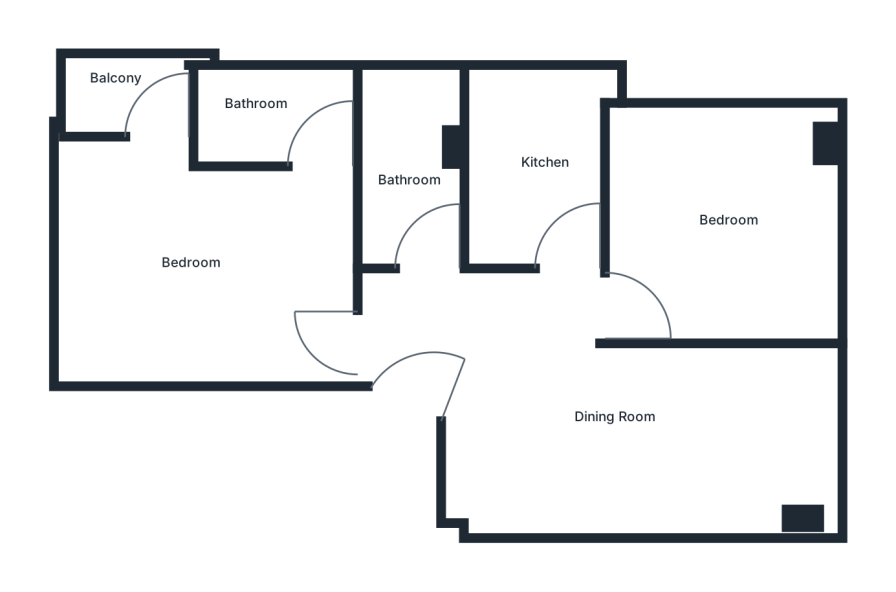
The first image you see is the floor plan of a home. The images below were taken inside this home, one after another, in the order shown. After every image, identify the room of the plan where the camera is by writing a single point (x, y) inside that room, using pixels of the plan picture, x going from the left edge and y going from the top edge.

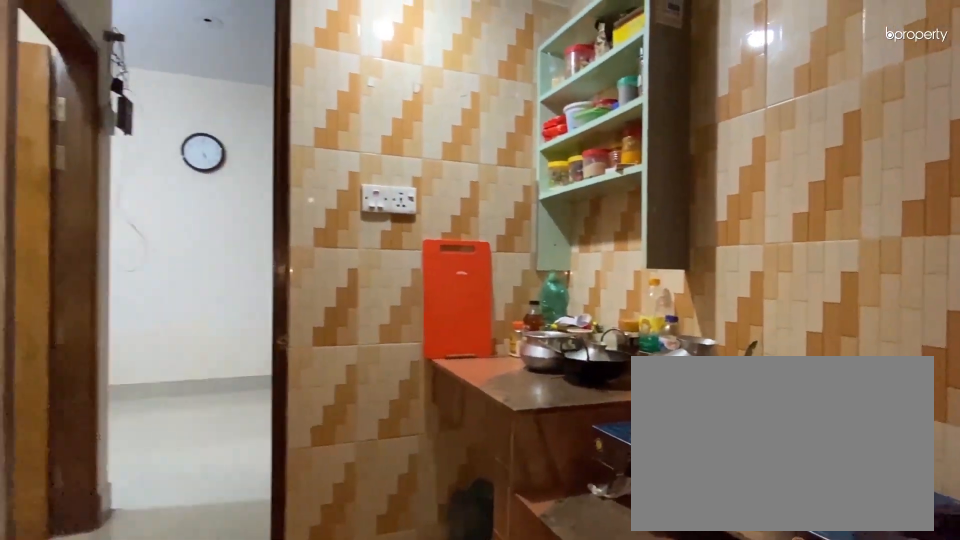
(540, 180)
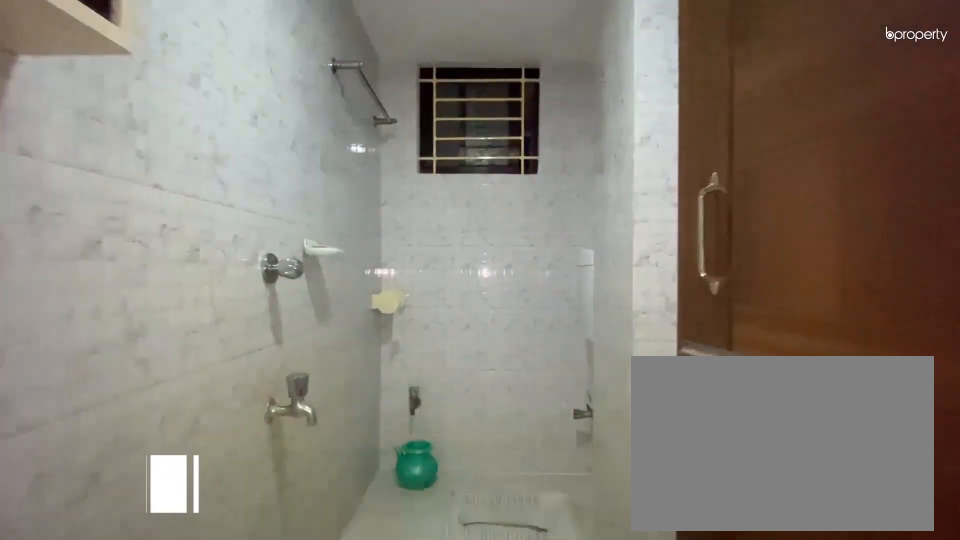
(418, 170)
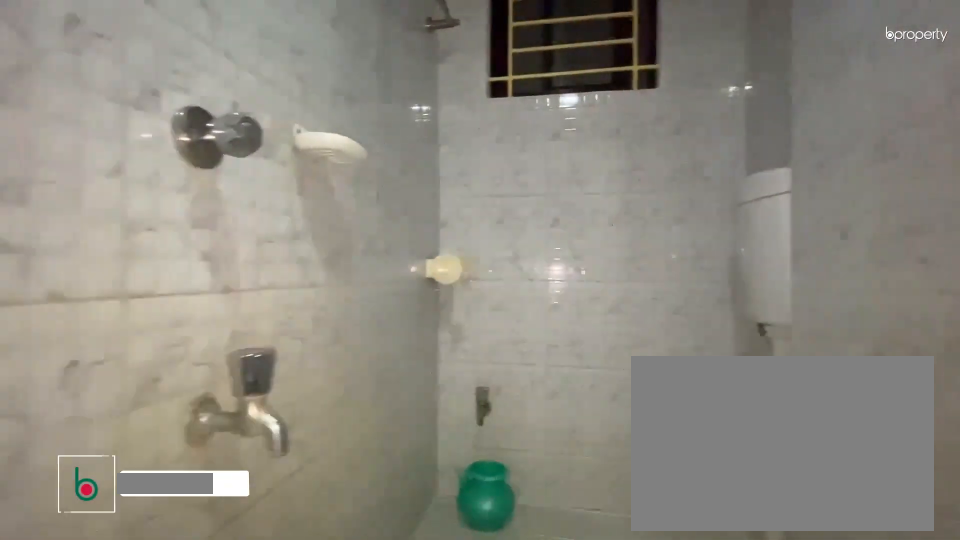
(418, 170)
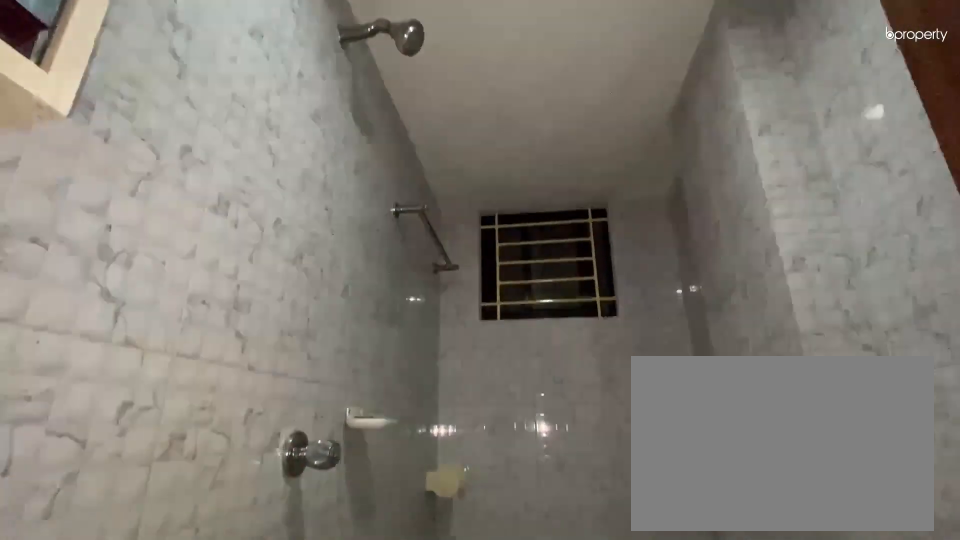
(425, 179)
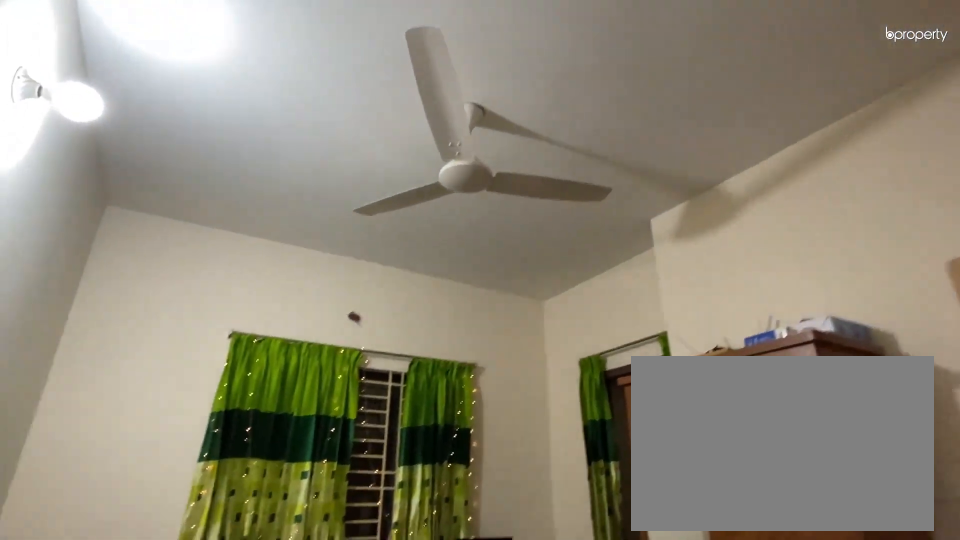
(203, 245)
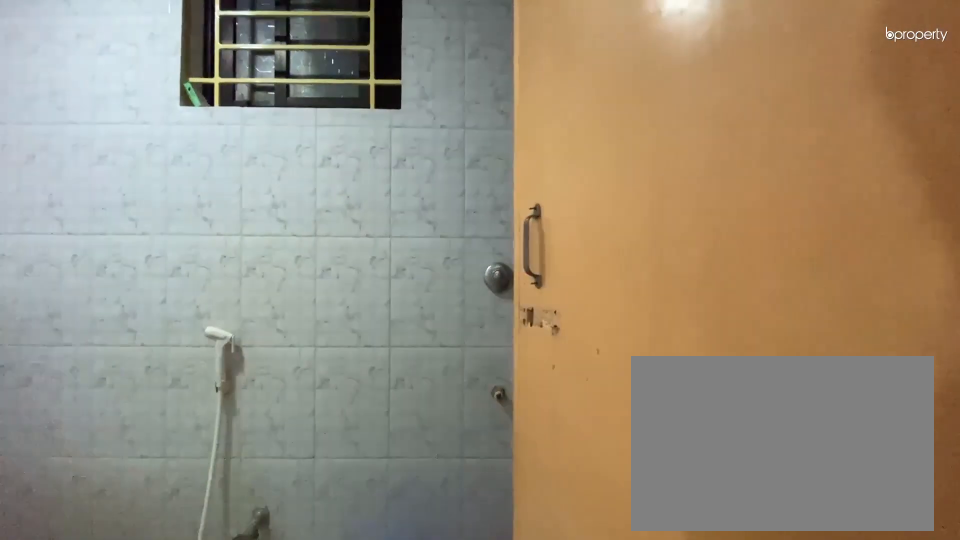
(289, 115)
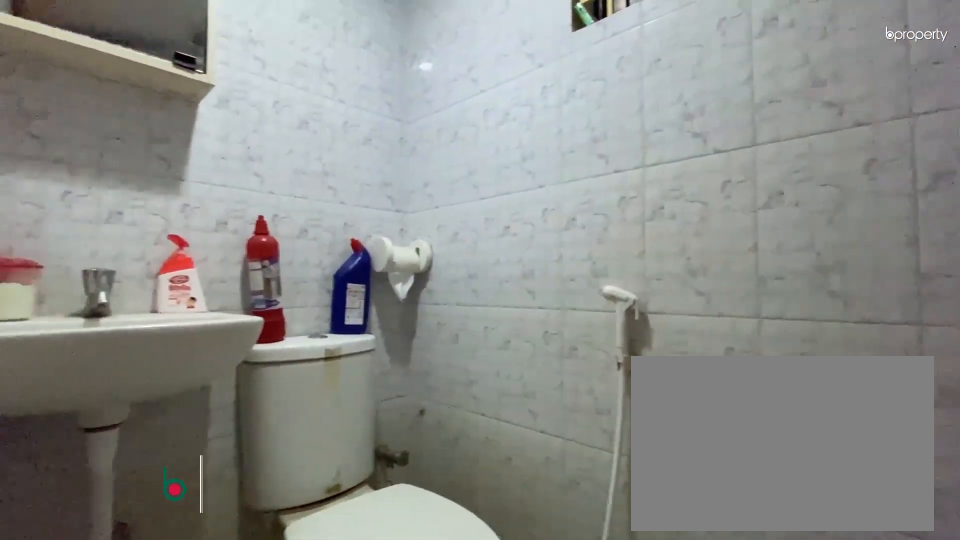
(289, 115)
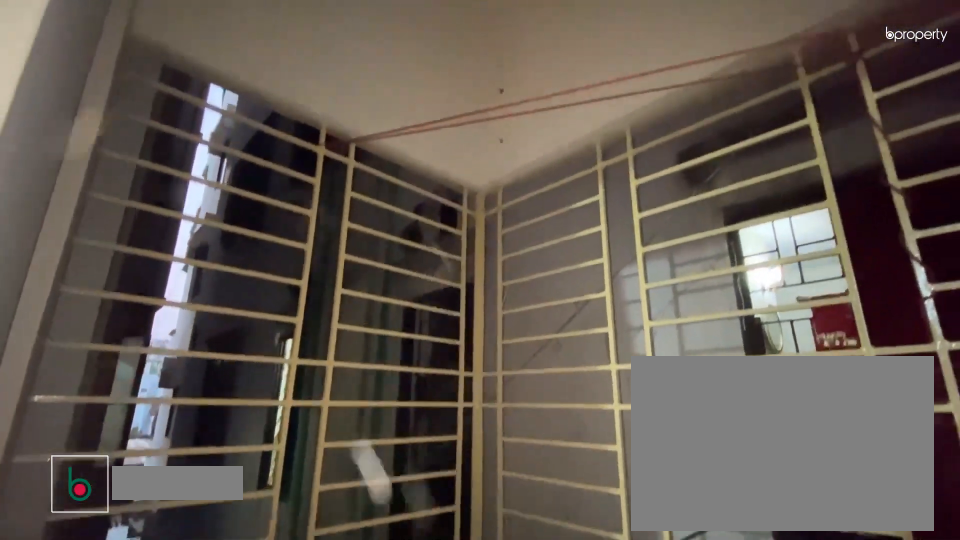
(127, 93)
